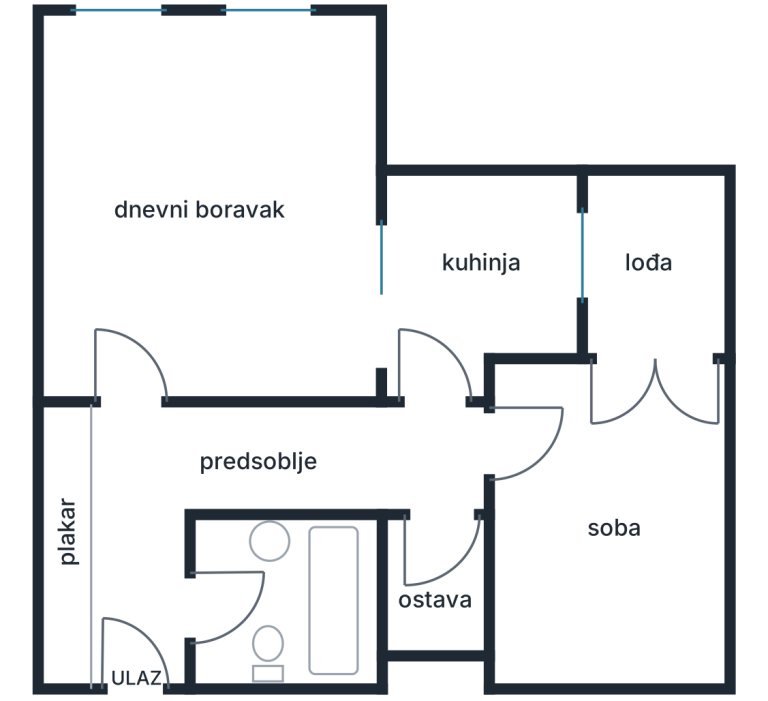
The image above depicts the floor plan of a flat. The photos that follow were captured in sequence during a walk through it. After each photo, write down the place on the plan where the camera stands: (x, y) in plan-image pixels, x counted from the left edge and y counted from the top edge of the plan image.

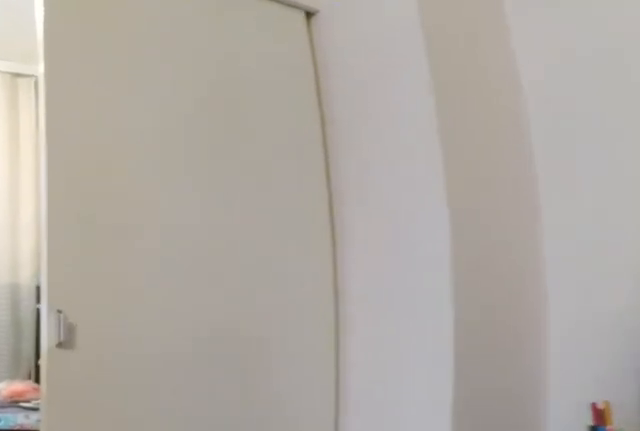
(244, 301)
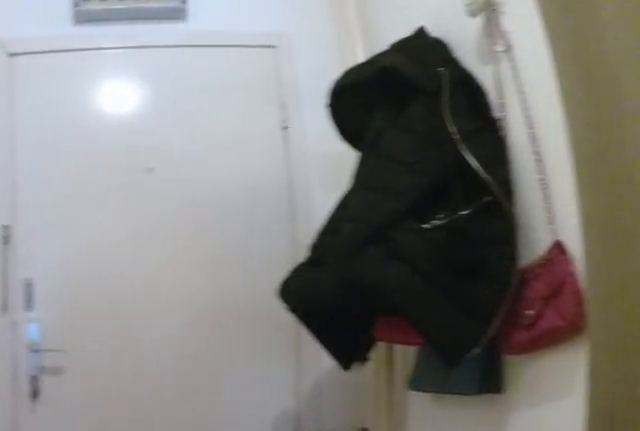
(138, 586)
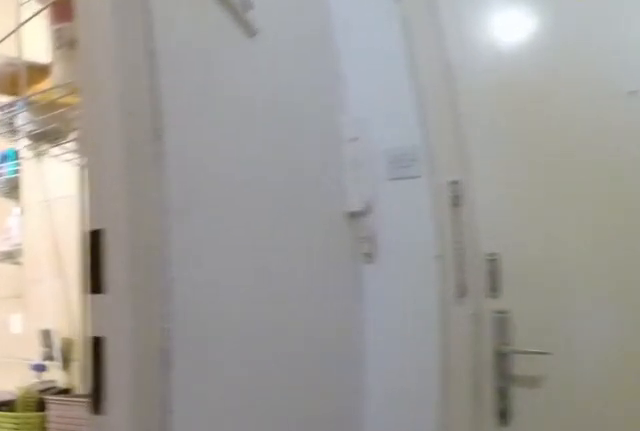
(131, 599)
